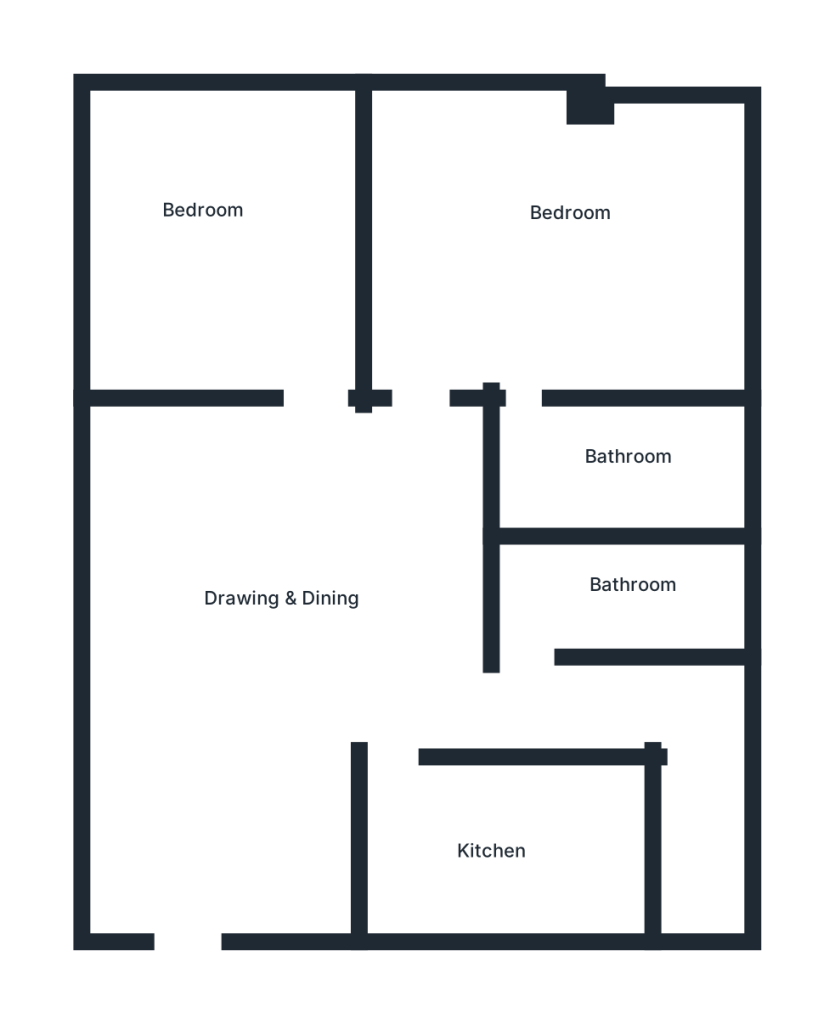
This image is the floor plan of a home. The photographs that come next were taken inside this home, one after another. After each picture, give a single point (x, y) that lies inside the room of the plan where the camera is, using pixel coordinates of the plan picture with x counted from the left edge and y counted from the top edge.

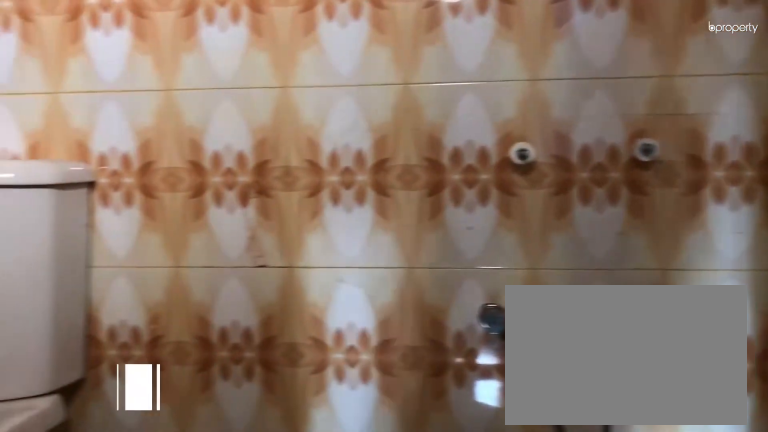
(621, 459)
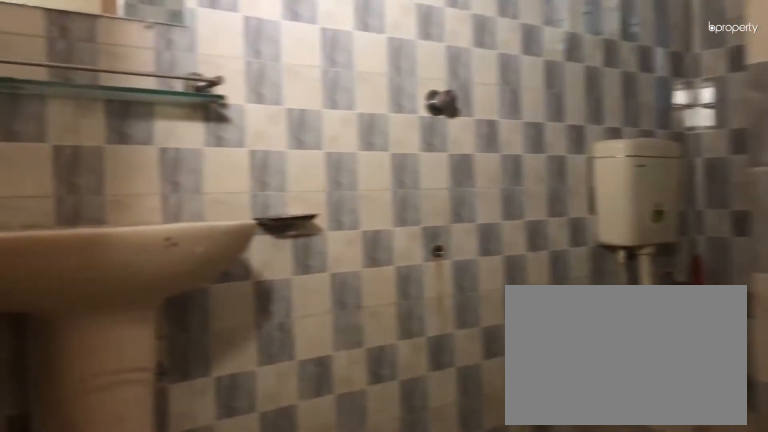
(585, 601)
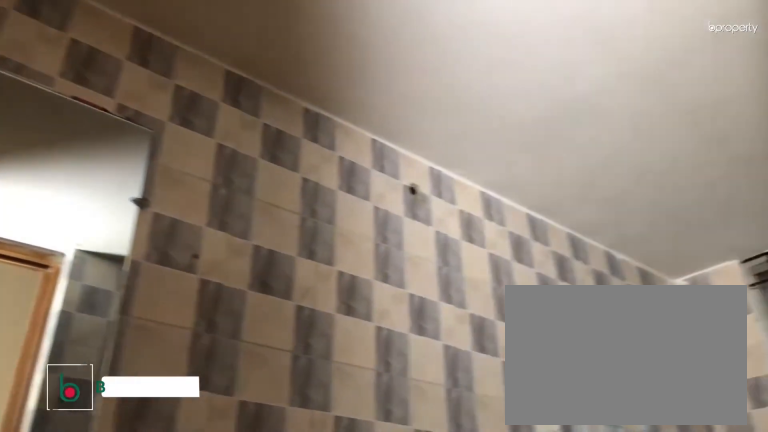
(585, 601)
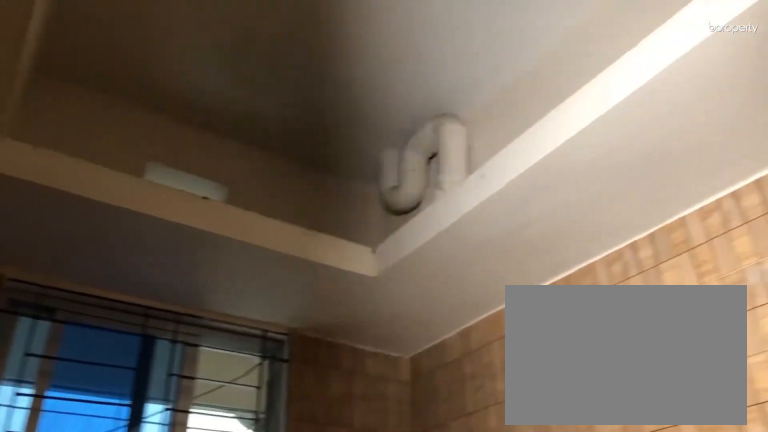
(507, 844)
